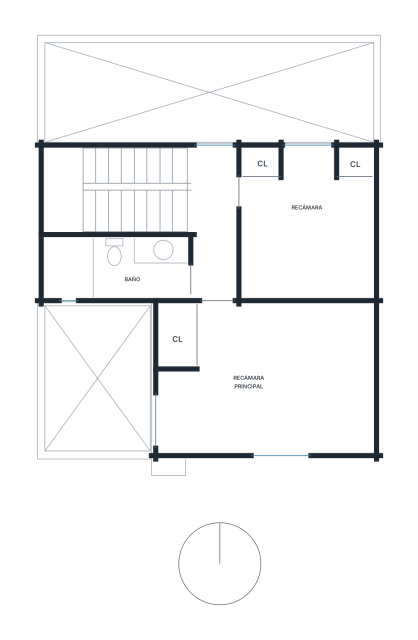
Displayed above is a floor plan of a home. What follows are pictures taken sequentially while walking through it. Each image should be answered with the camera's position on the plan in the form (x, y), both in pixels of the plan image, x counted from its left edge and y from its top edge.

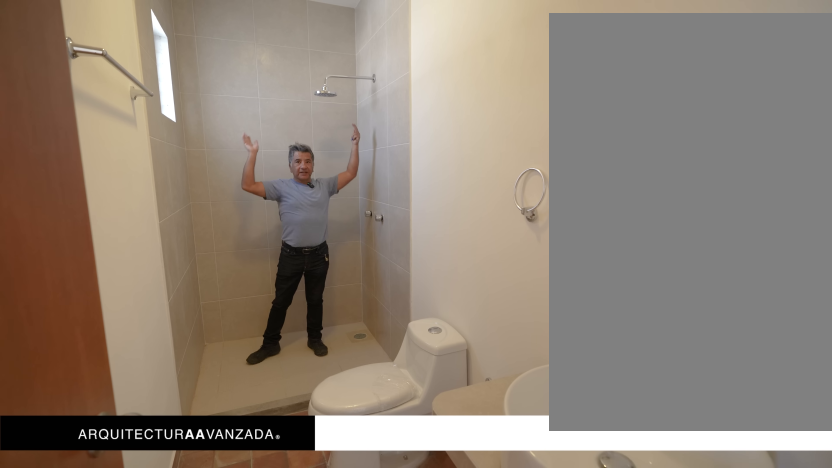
(168, 280)
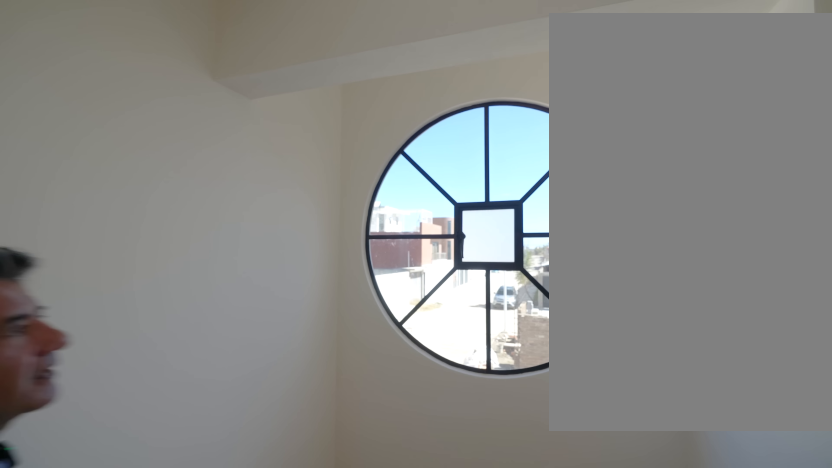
(225, 415)
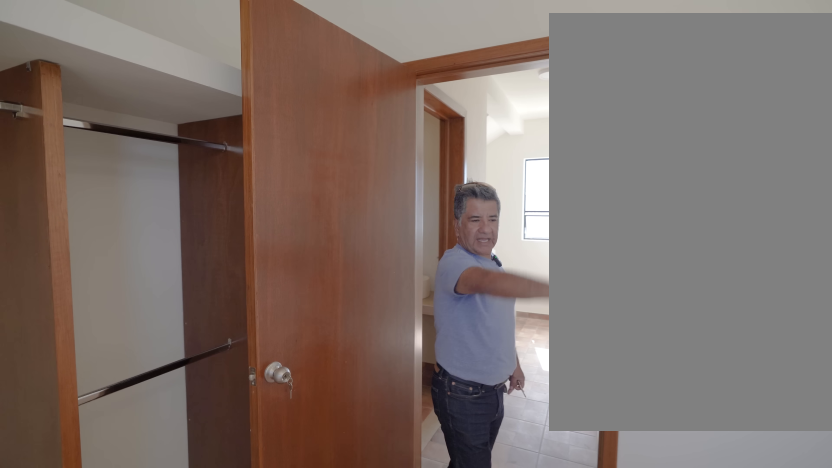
(293, 388)
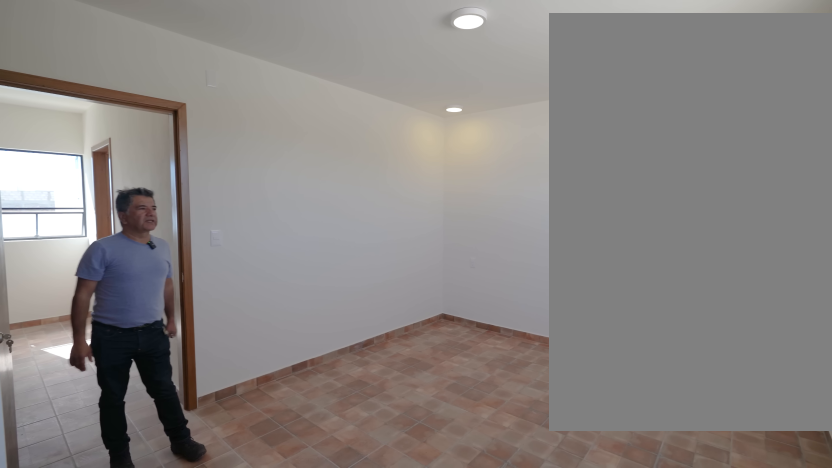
(243, 364)
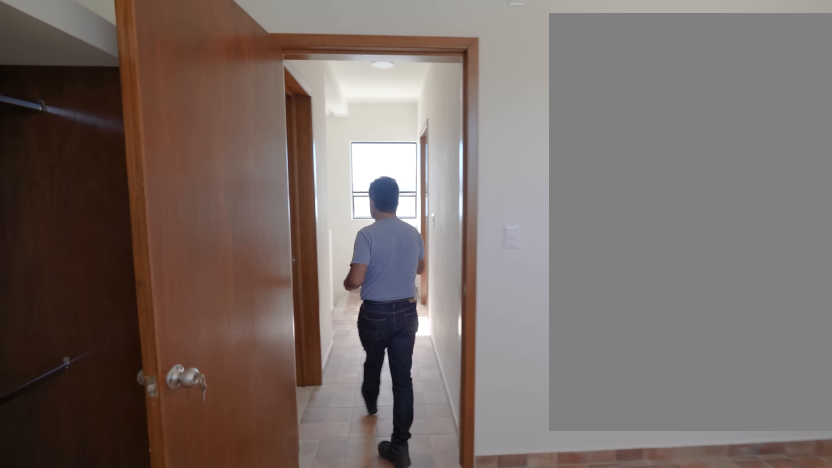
(218, 373)
